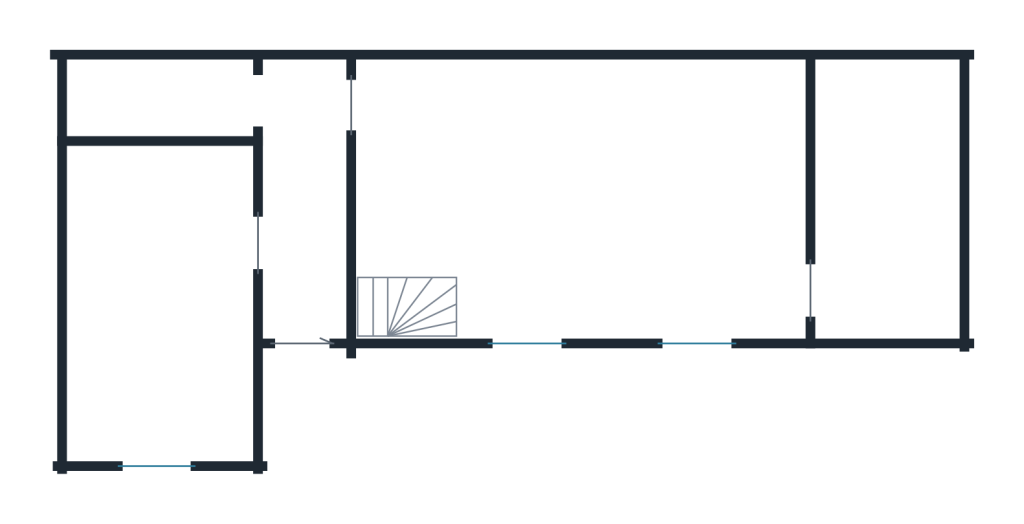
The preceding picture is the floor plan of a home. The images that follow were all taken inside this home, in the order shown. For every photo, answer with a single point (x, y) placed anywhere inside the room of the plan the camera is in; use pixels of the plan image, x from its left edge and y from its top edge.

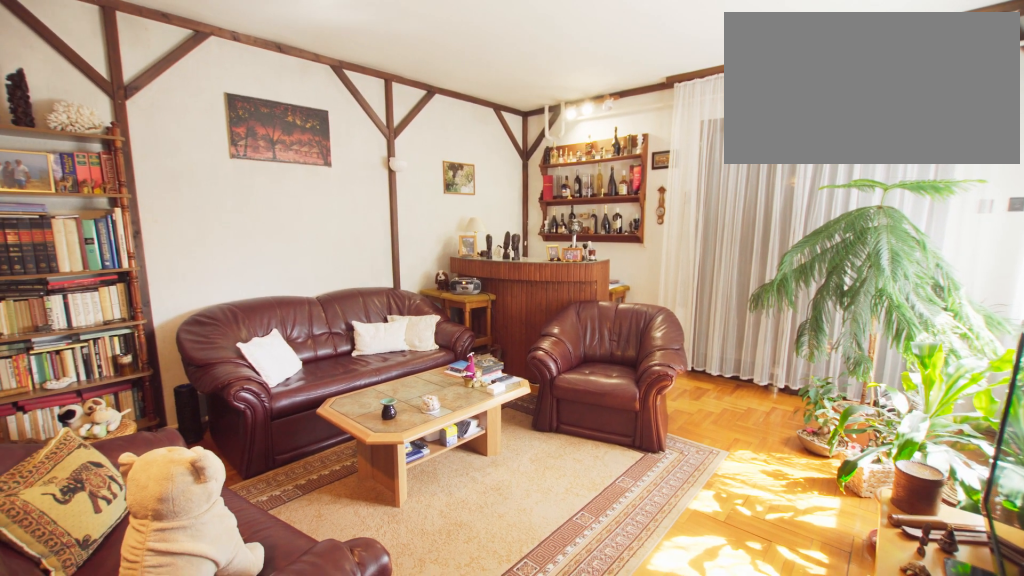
(591, 219)
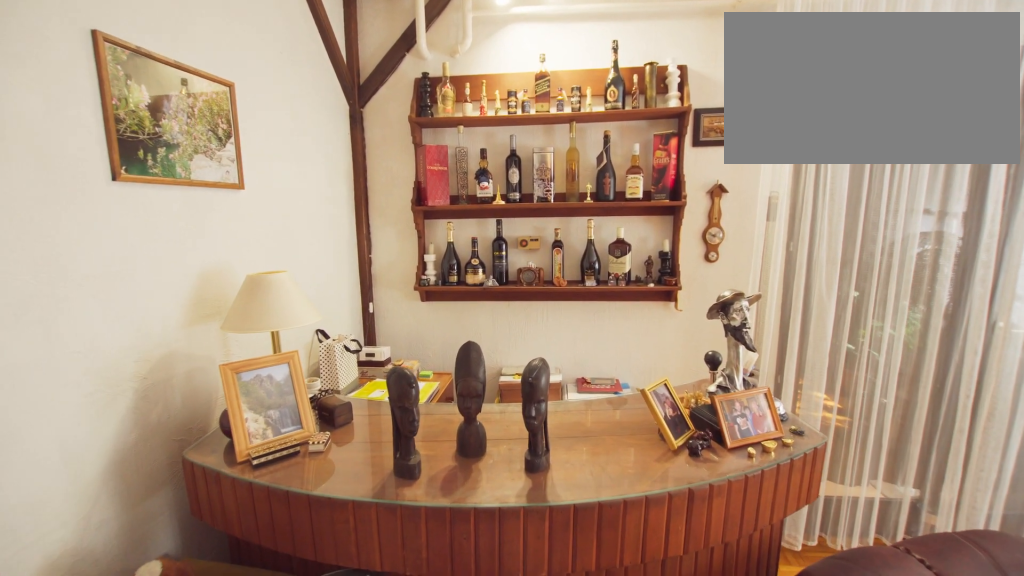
(592, 219)
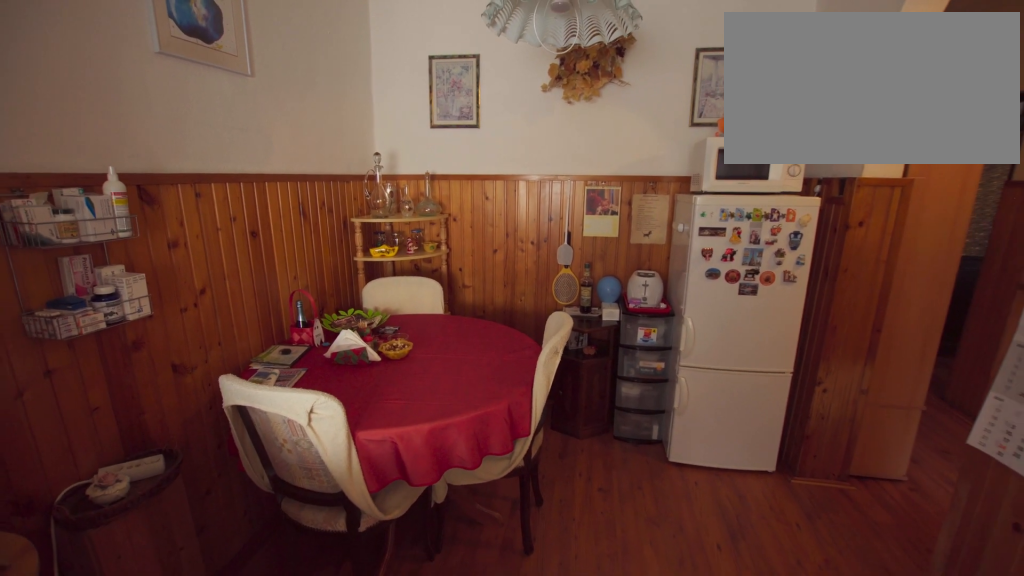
(165, 312)
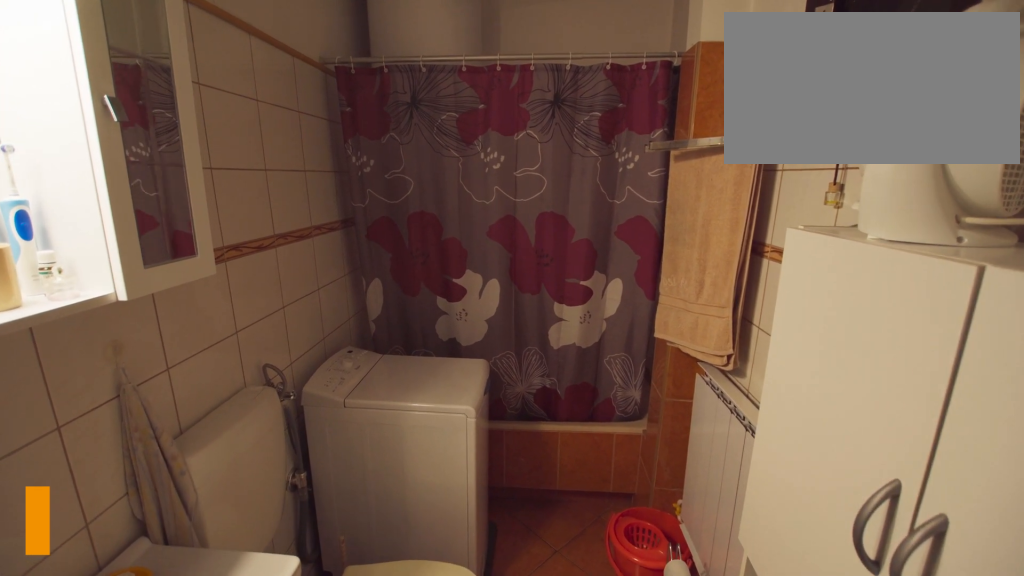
(164, 99)
